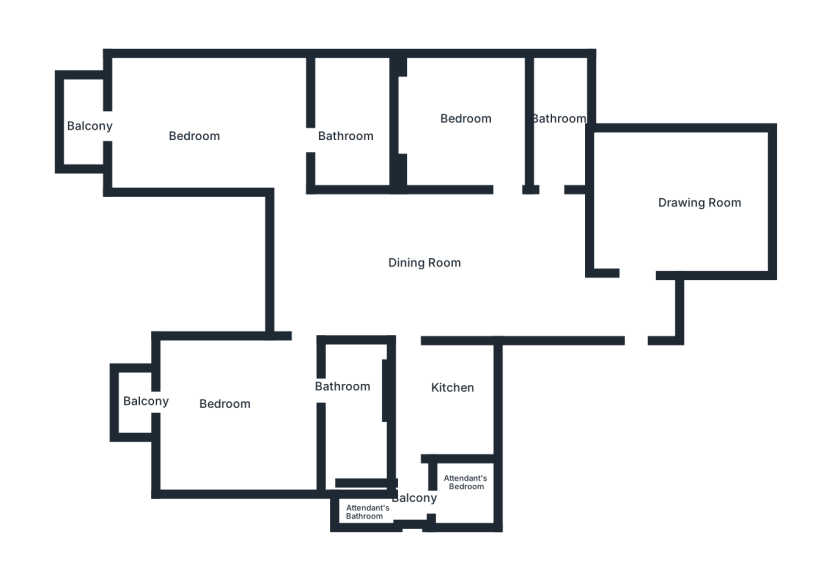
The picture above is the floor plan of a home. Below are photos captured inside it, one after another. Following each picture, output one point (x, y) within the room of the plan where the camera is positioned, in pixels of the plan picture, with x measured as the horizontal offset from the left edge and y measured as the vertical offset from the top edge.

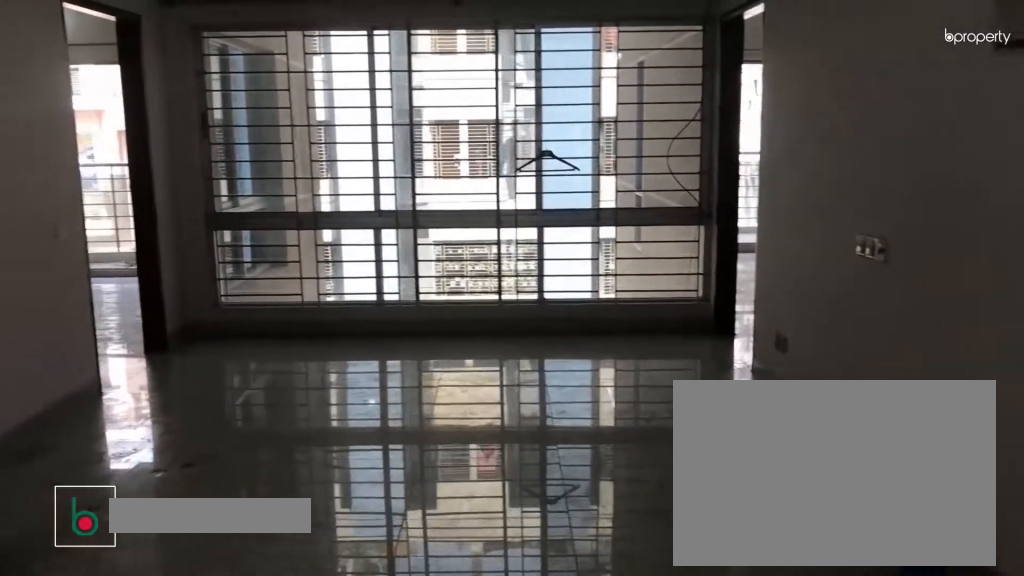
(421, 269)
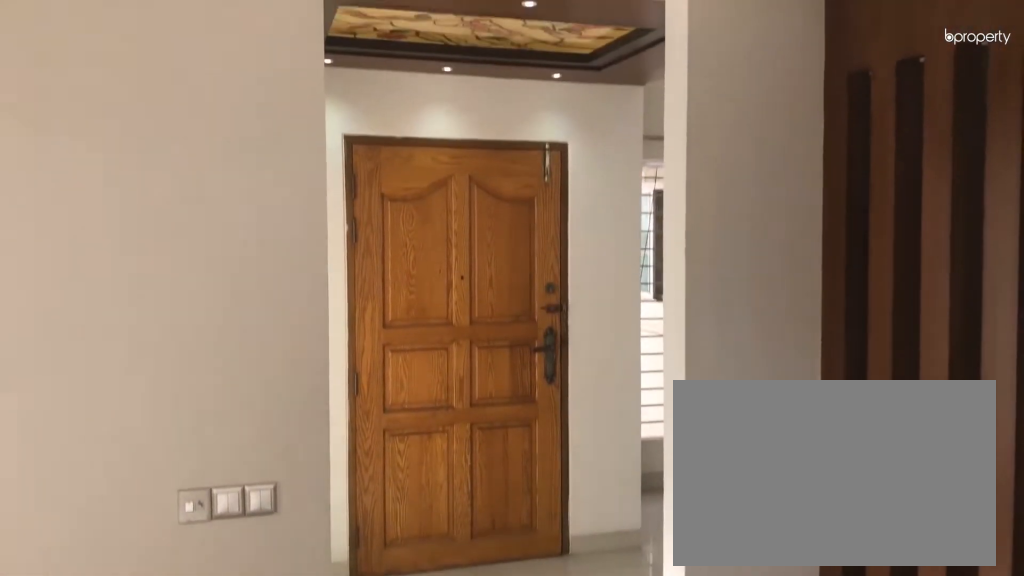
(665, 212)
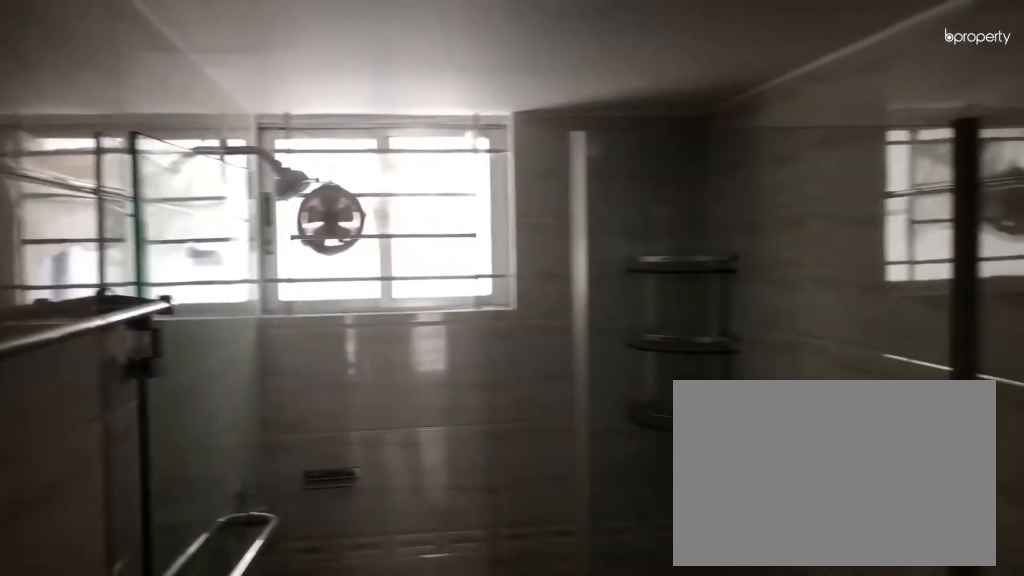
(560, 127)
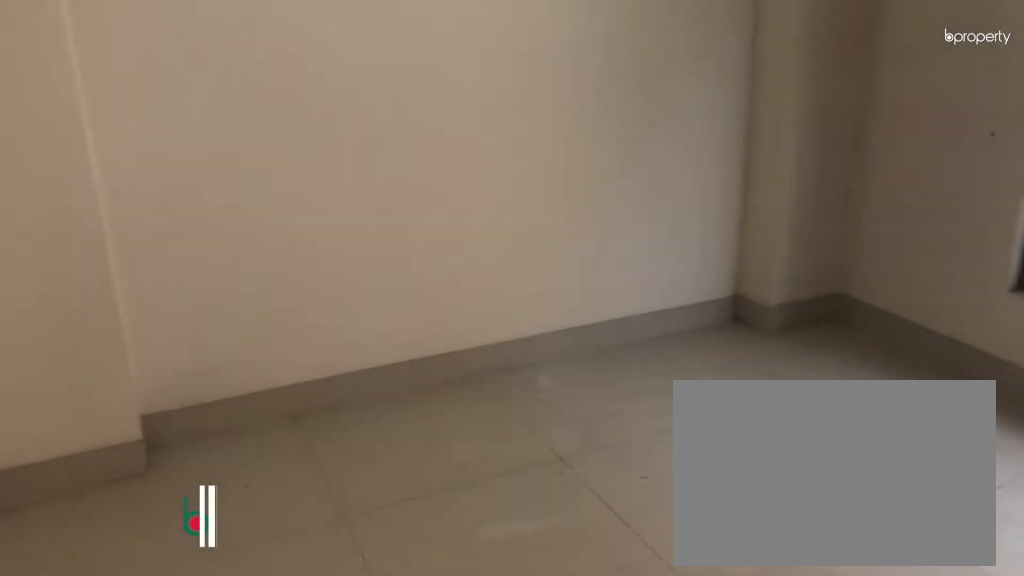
(468, 123)
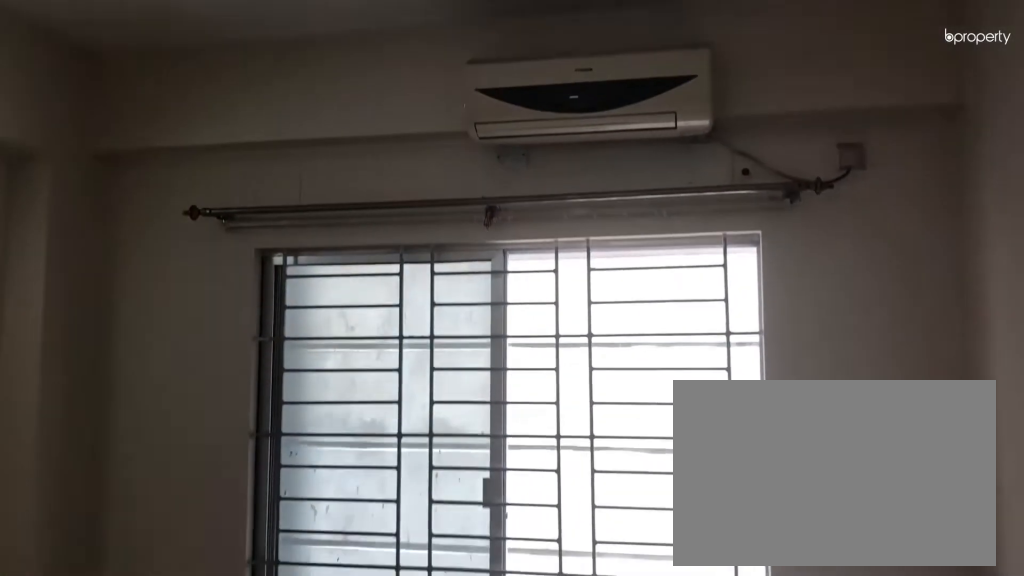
(468, 123)
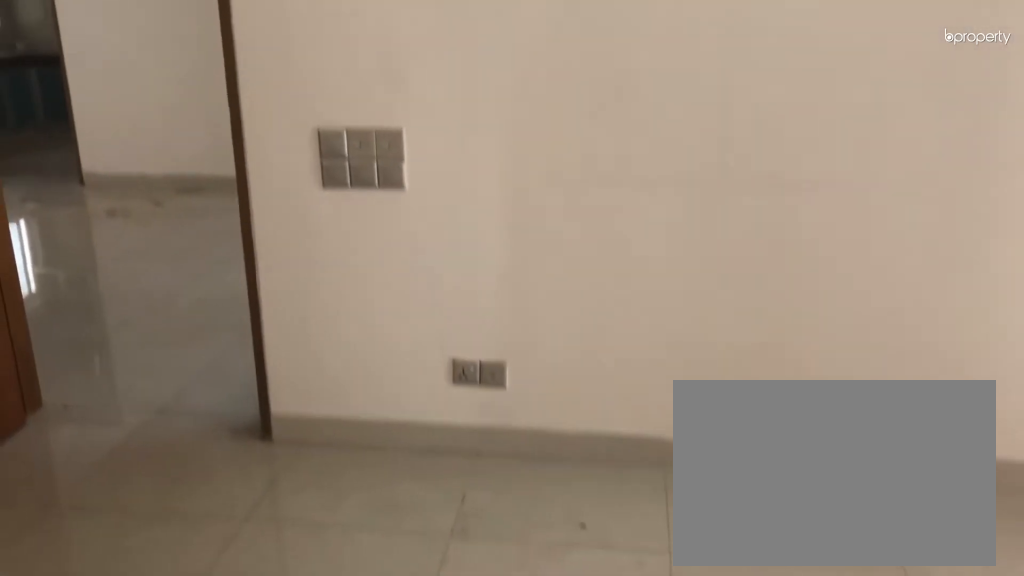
(182, 117)
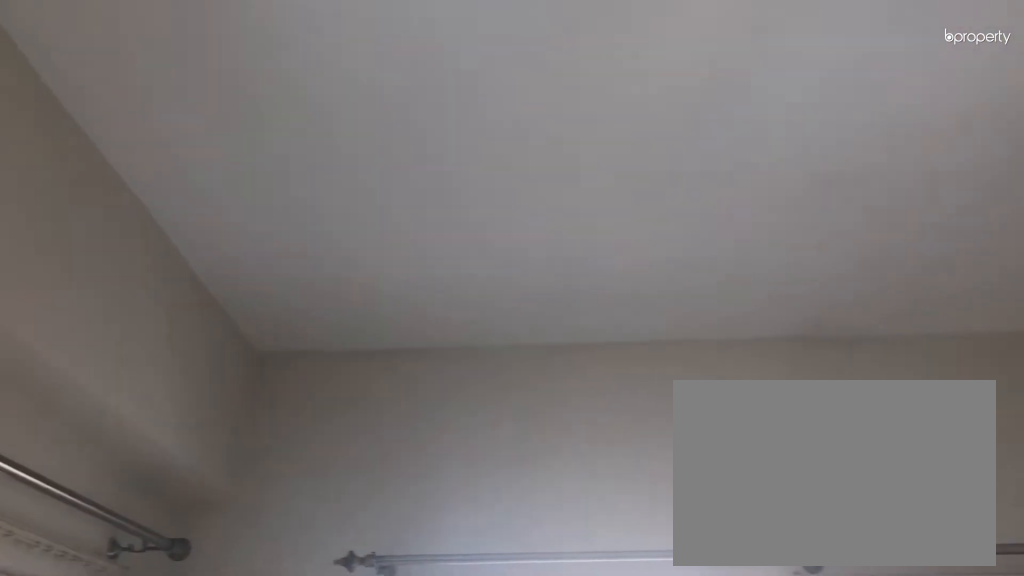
(182, 117)
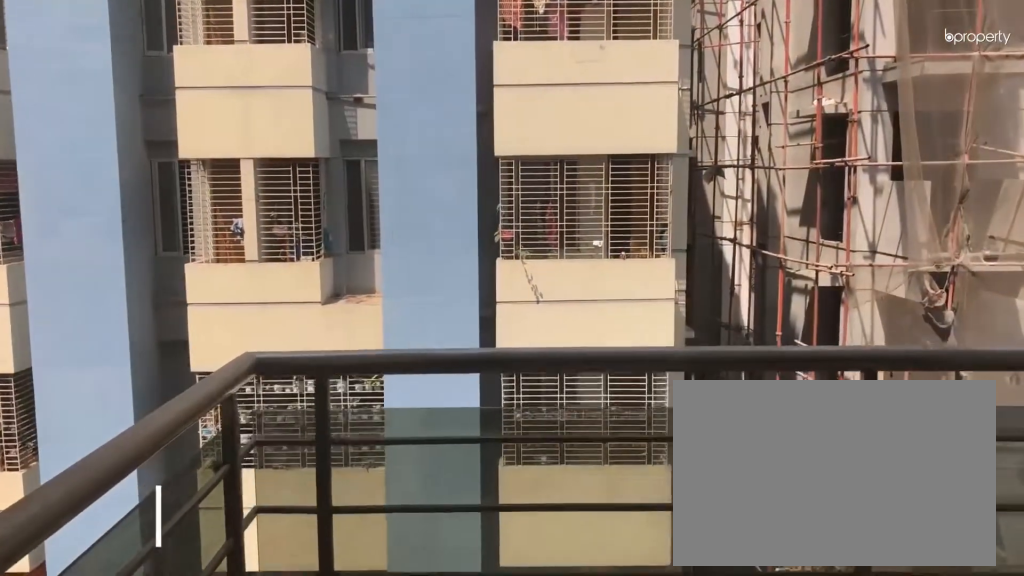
(88, 123)
